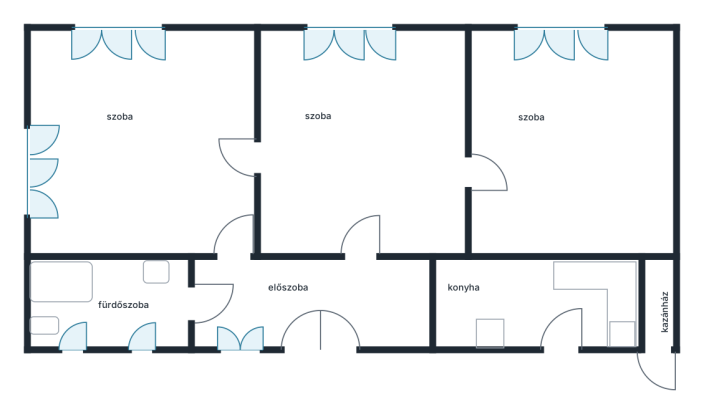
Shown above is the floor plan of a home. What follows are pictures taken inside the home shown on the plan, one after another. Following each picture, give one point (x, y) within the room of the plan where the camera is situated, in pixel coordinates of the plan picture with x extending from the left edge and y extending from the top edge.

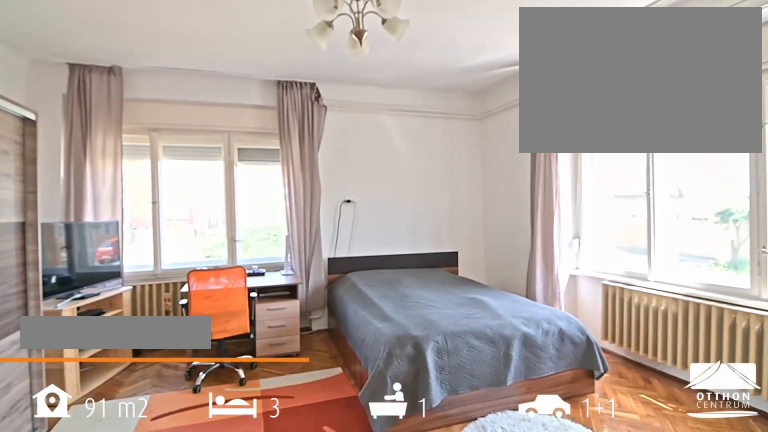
(143, 148)
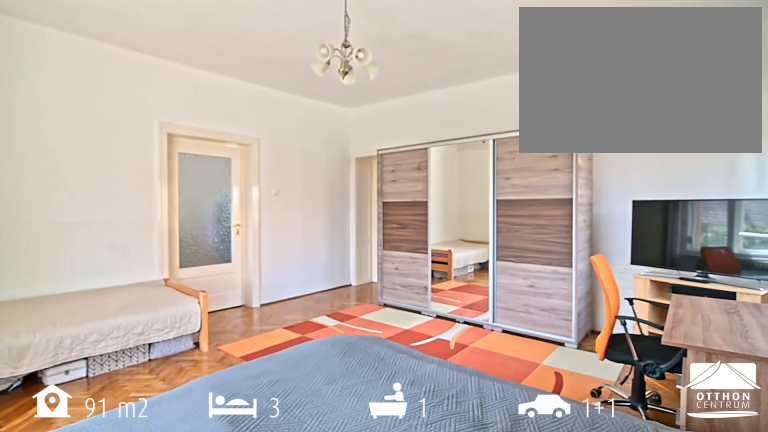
(143, 148)
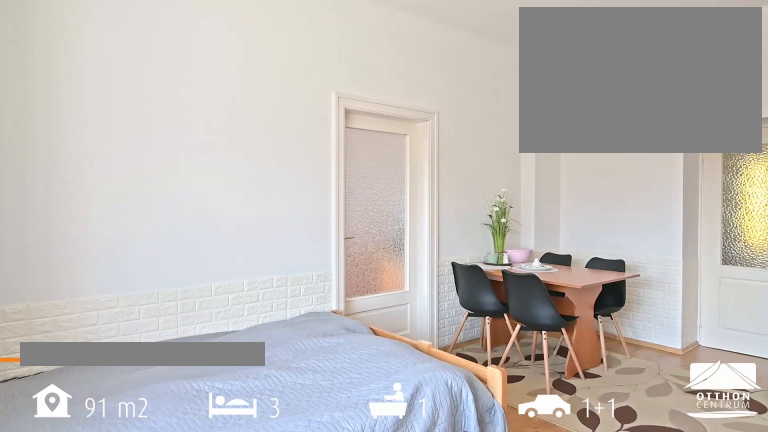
(357, 152)
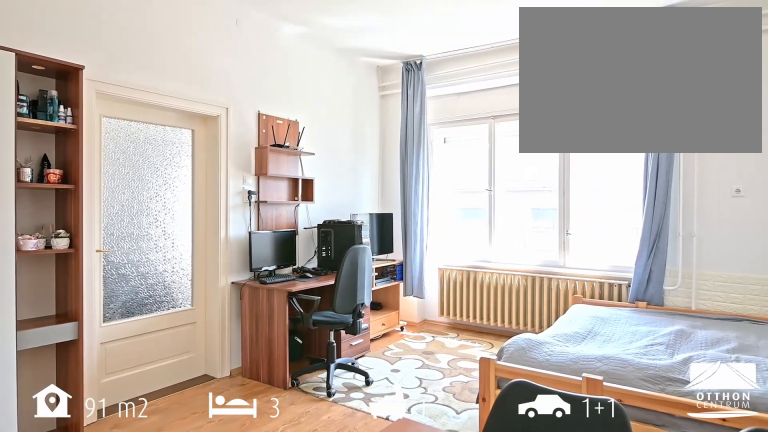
(357, 152)
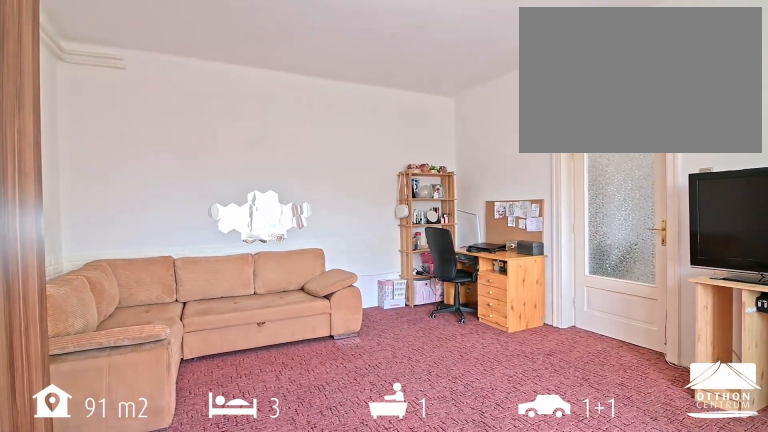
(575, 145)
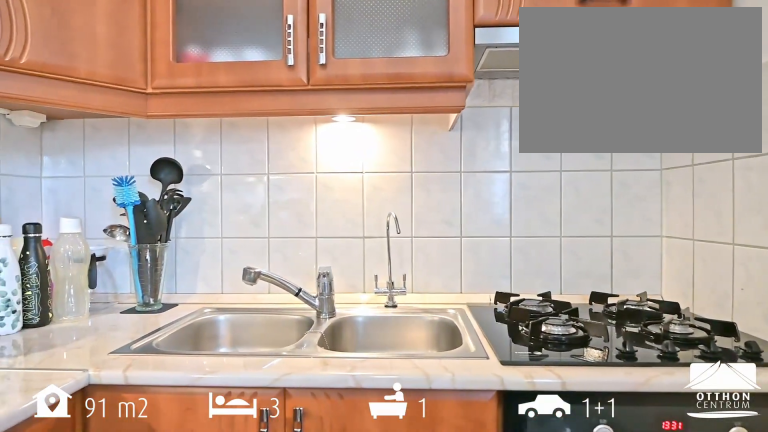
(530, 307)
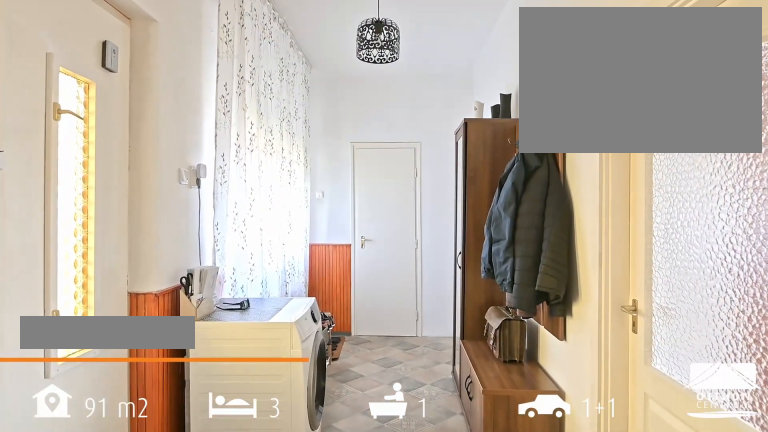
(305, 300)
